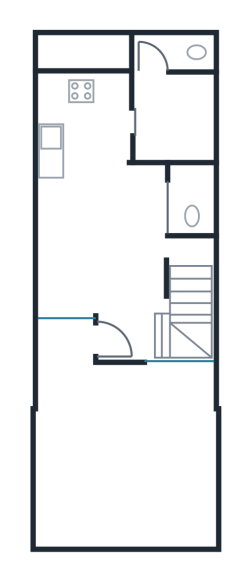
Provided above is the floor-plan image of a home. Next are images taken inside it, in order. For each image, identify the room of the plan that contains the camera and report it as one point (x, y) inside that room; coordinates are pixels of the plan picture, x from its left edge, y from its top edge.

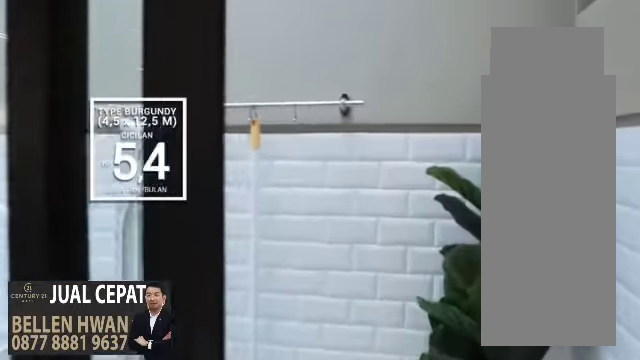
(84, 54)
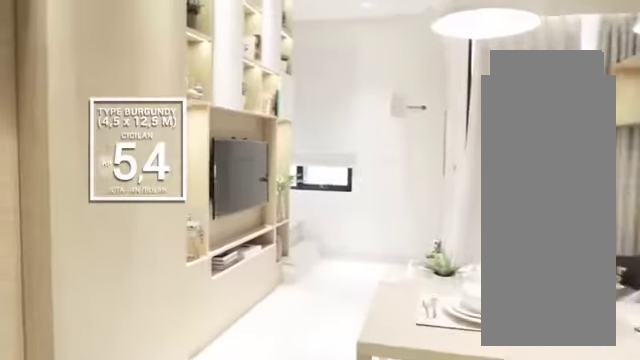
(105, 300)
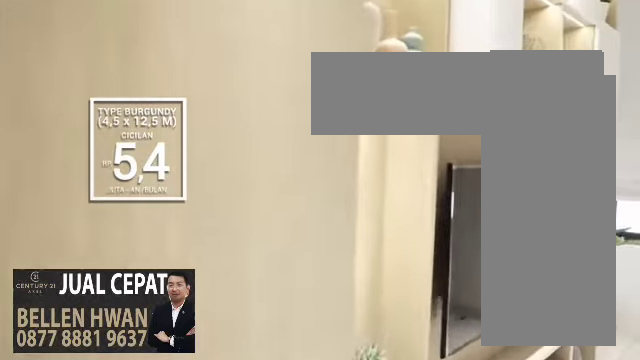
(105, 300)
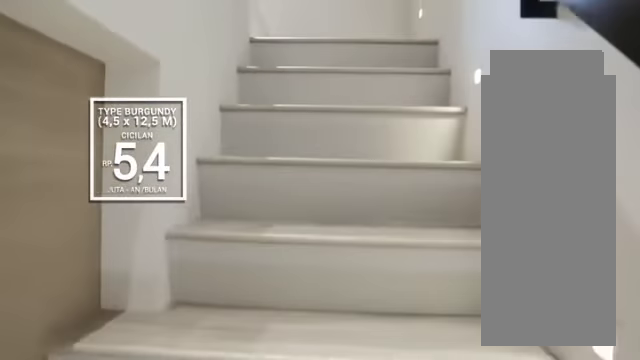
(193, 300)
